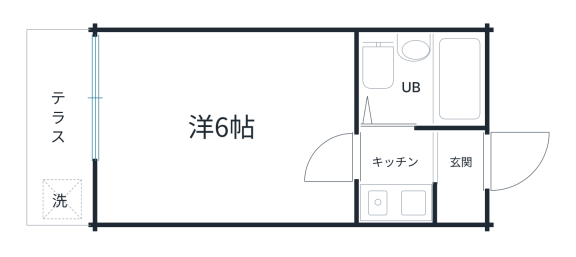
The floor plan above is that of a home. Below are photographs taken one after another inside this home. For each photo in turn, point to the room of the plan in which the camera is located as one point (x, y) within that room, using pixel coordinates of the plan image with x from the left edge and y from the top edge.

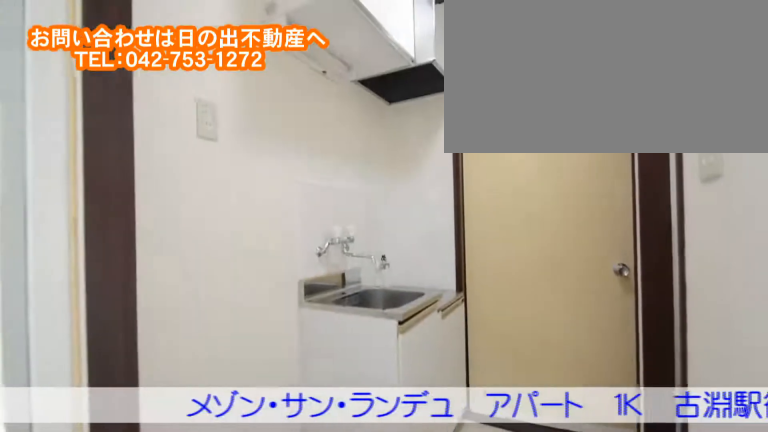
(441, 160)
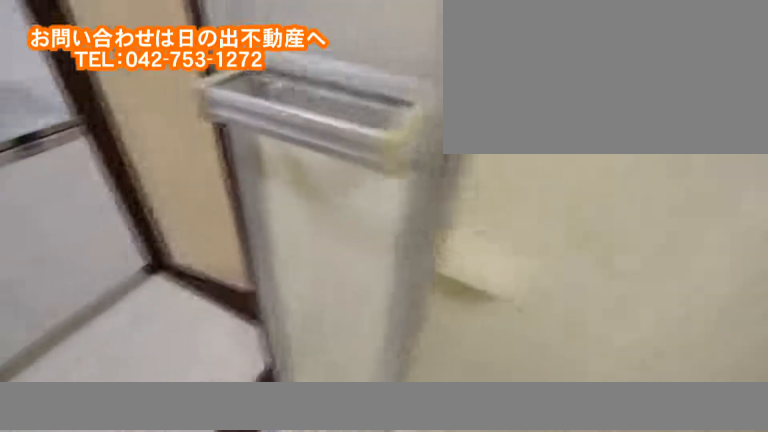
(449, 82)
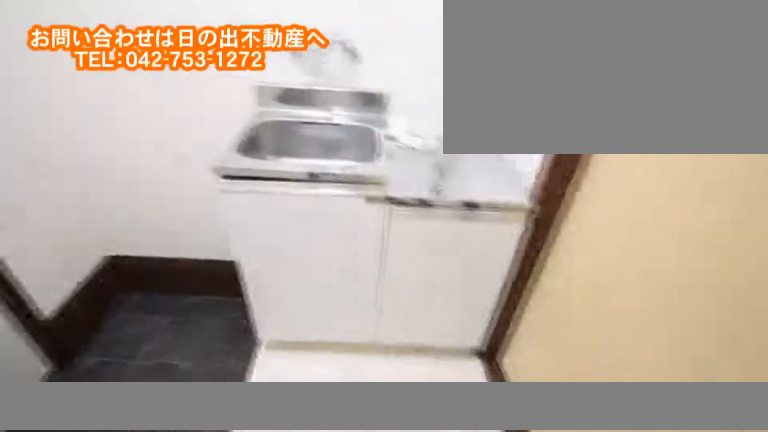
(395, 151)
